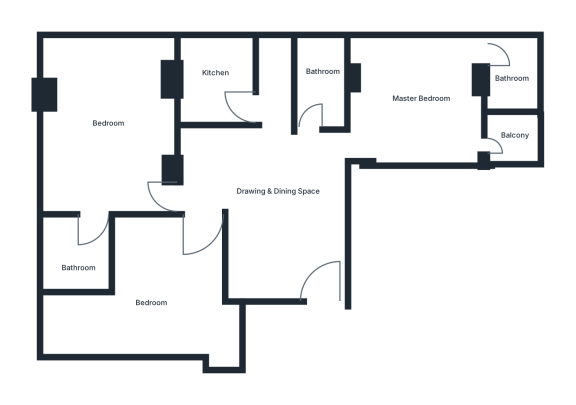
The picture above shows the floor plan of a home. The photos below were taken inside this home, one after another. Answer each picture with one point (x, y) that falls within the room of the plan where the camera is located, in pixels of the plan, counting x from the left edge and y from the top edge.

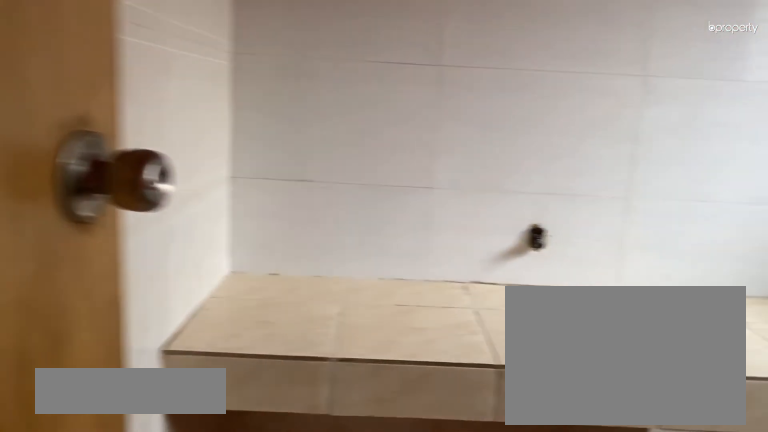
(221, 85)
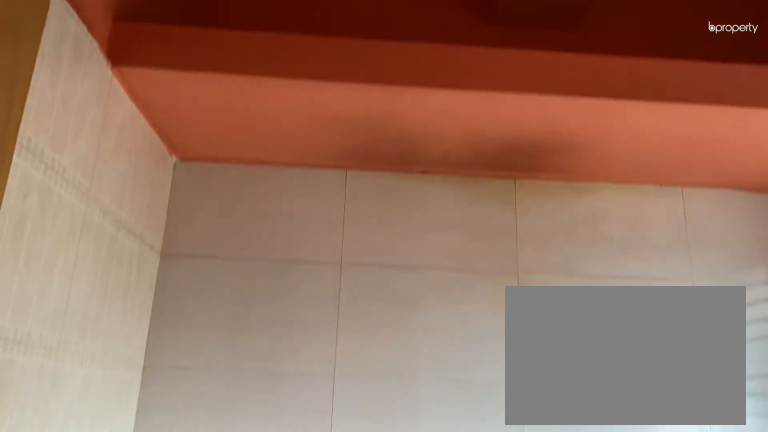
(221, 85)
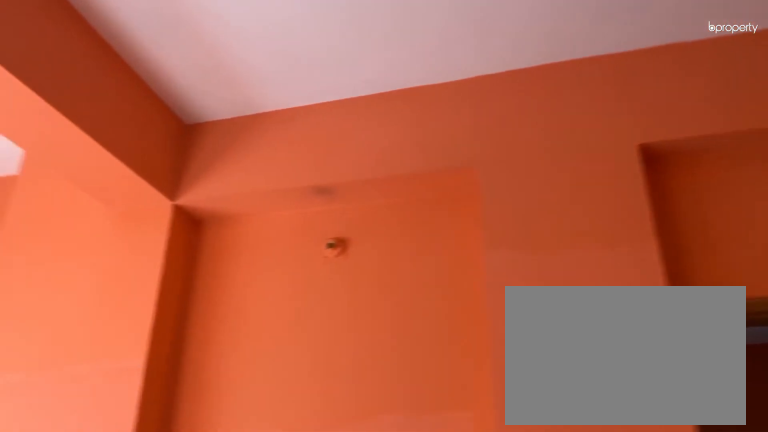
(104, 124)
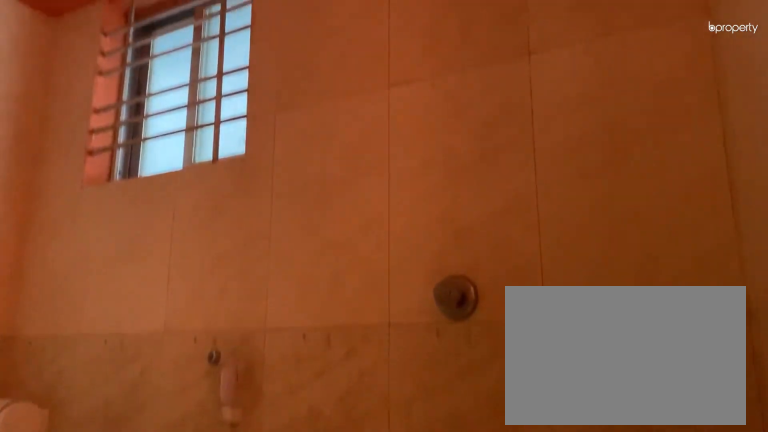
(86, 269)
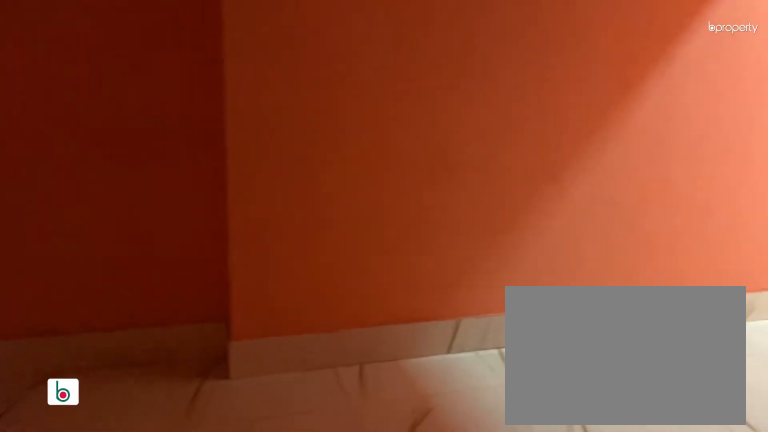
(185, 273)
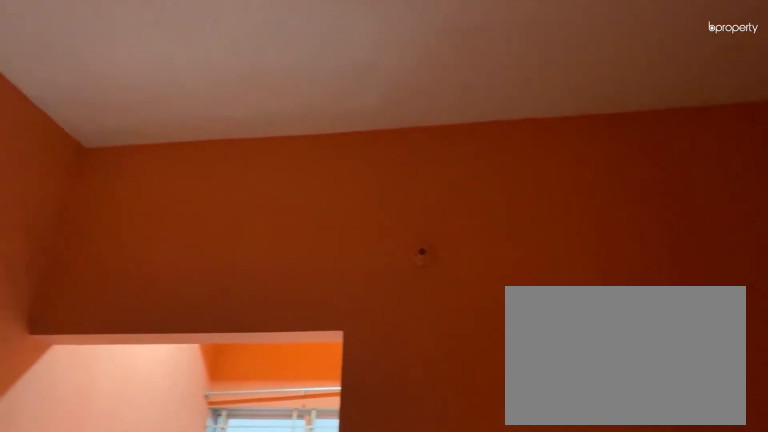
(176, 280)
